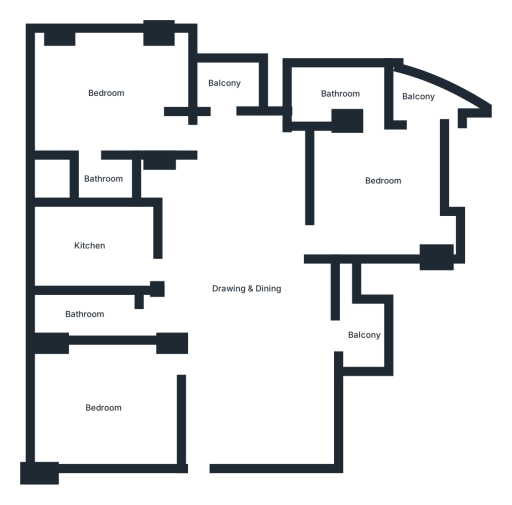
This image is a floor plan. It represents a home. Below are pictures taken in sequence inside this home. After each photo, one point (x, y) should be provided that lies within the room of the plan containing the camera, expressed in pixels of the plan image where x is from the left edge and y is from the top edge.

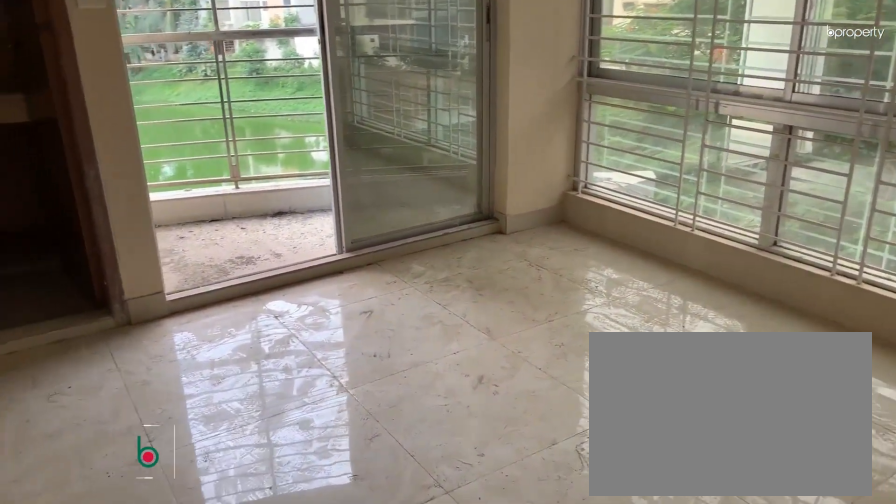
(382, 183)
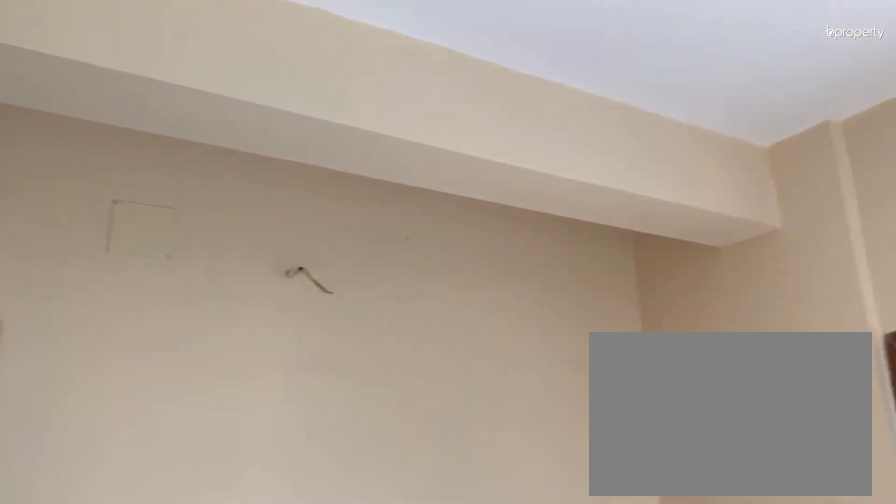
(382, 183)
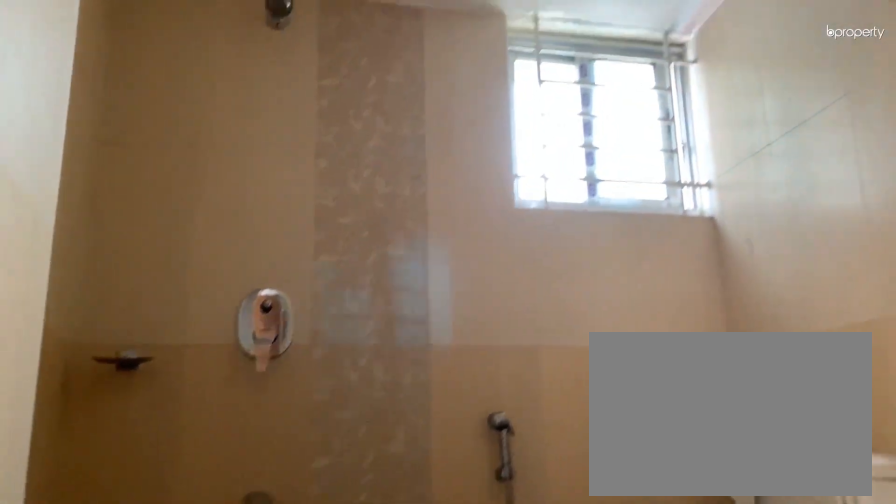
(340, 93)
